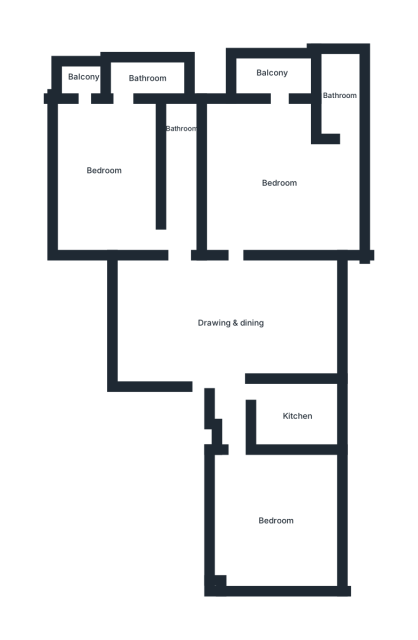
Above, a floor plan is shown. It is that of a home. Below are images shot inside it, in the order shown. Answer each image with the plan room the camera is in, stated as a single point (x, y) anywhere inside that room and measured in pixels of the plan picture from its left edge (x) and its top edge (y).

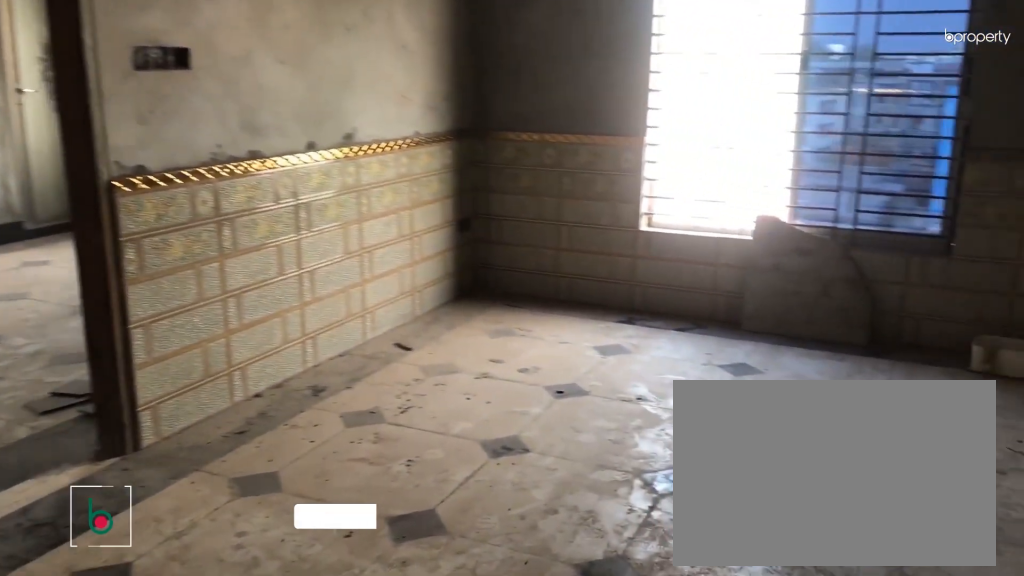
(231, 323)
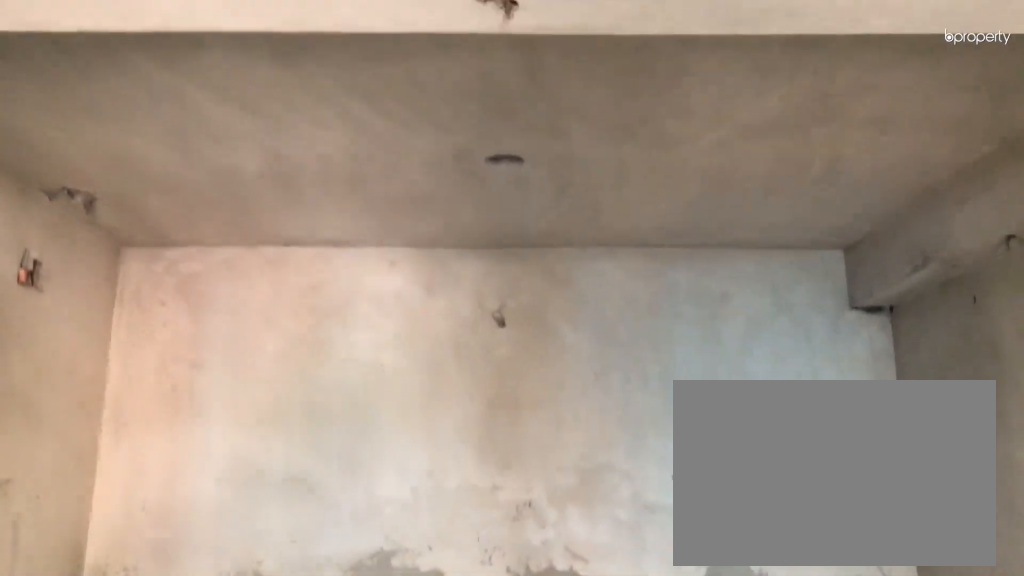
(231, 323)
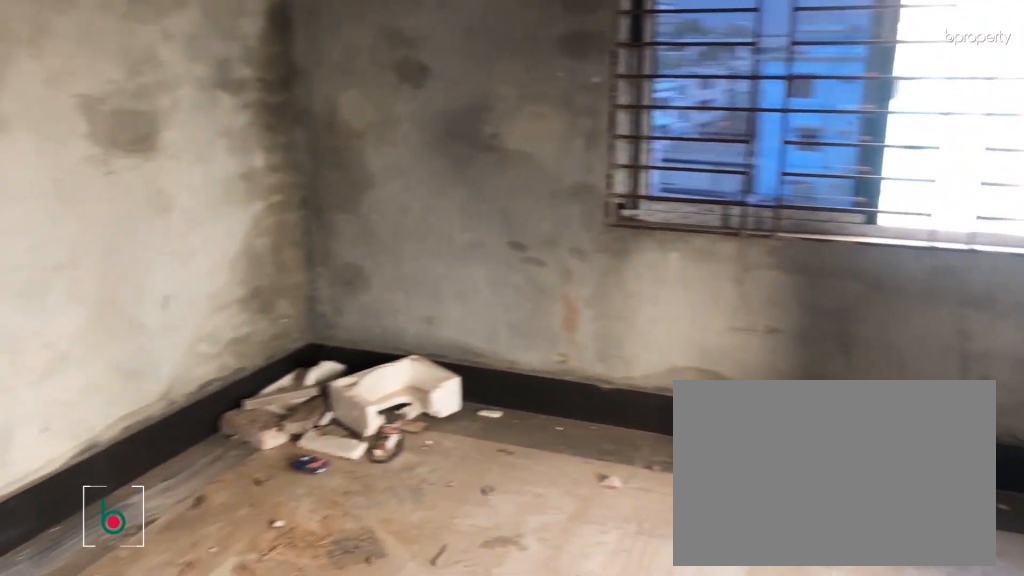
(277, 517)
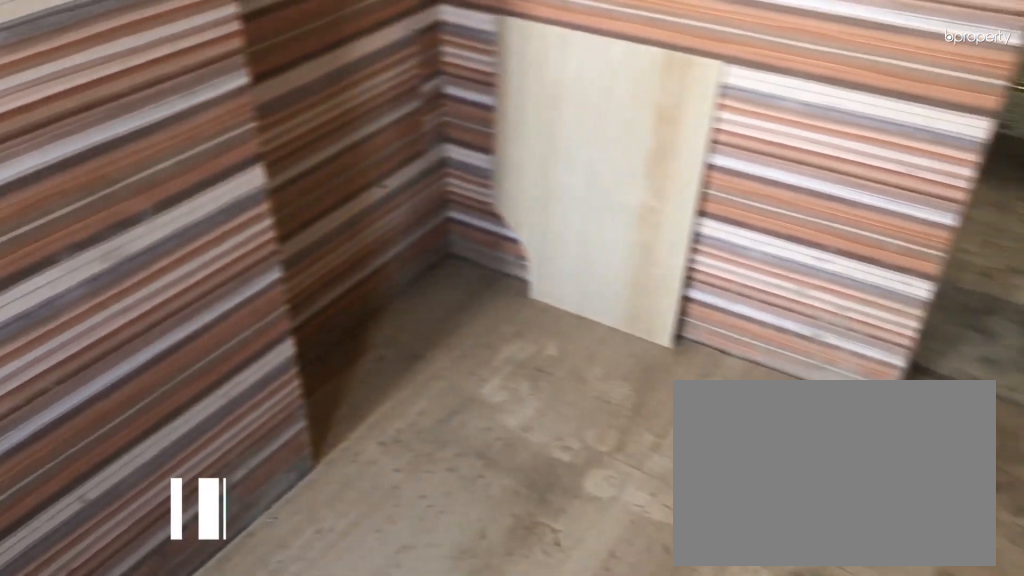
(299, 419)
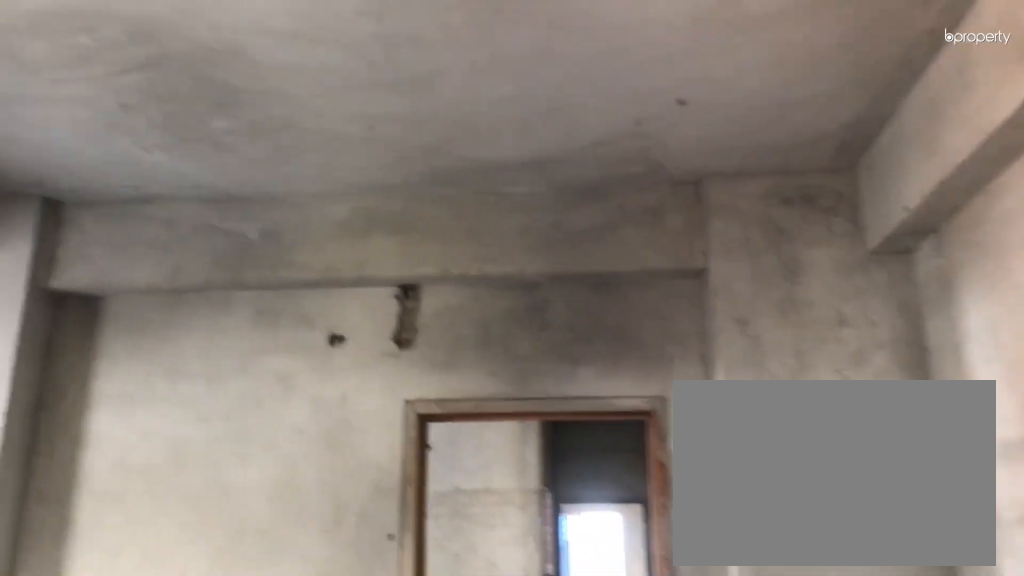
(282, 179)
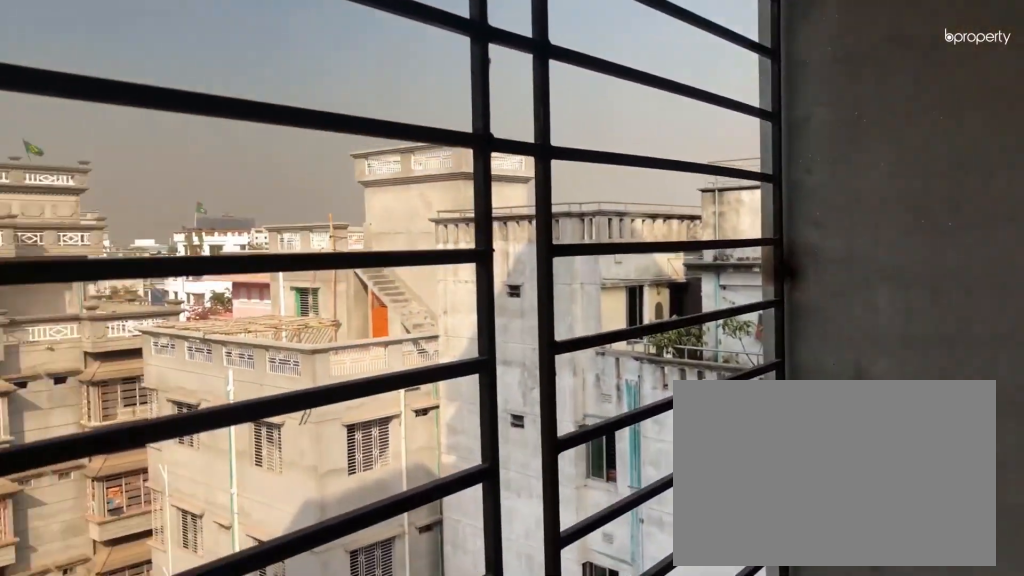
(270, 73)
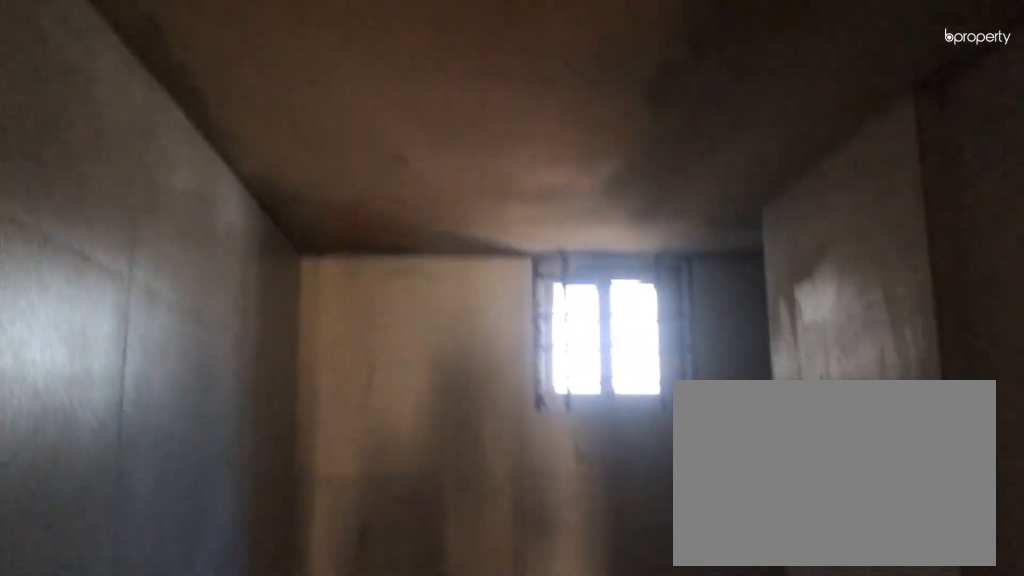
(179, 127)
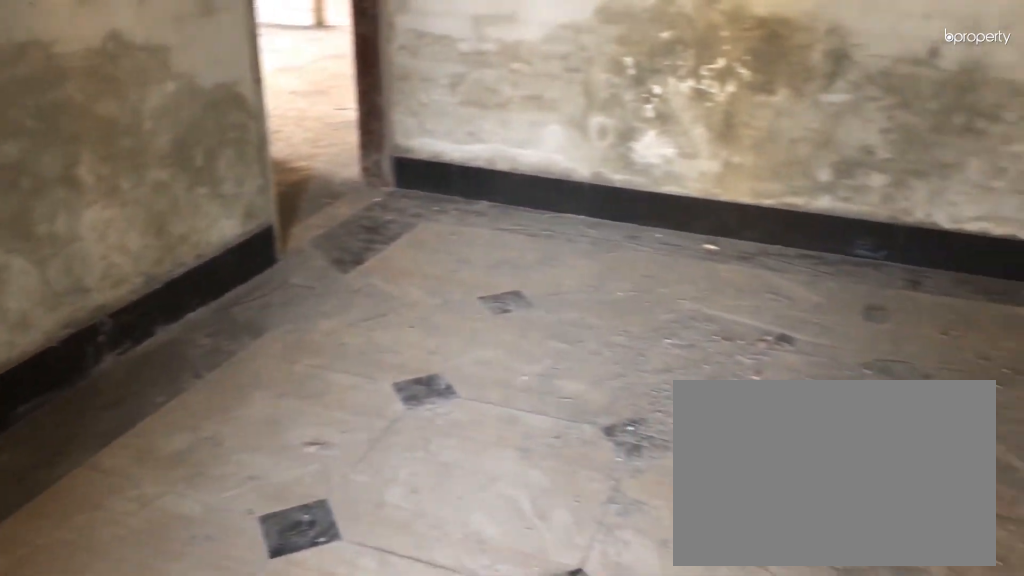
(104, 169)
